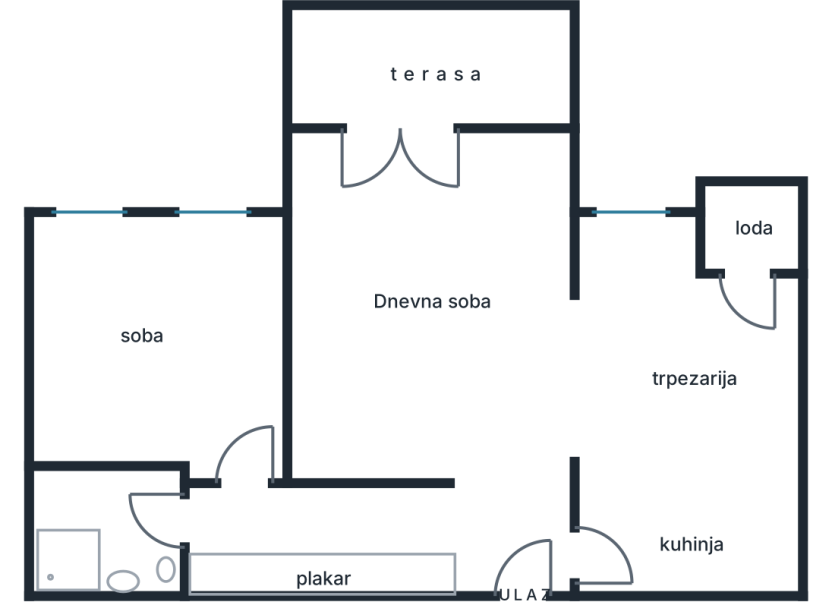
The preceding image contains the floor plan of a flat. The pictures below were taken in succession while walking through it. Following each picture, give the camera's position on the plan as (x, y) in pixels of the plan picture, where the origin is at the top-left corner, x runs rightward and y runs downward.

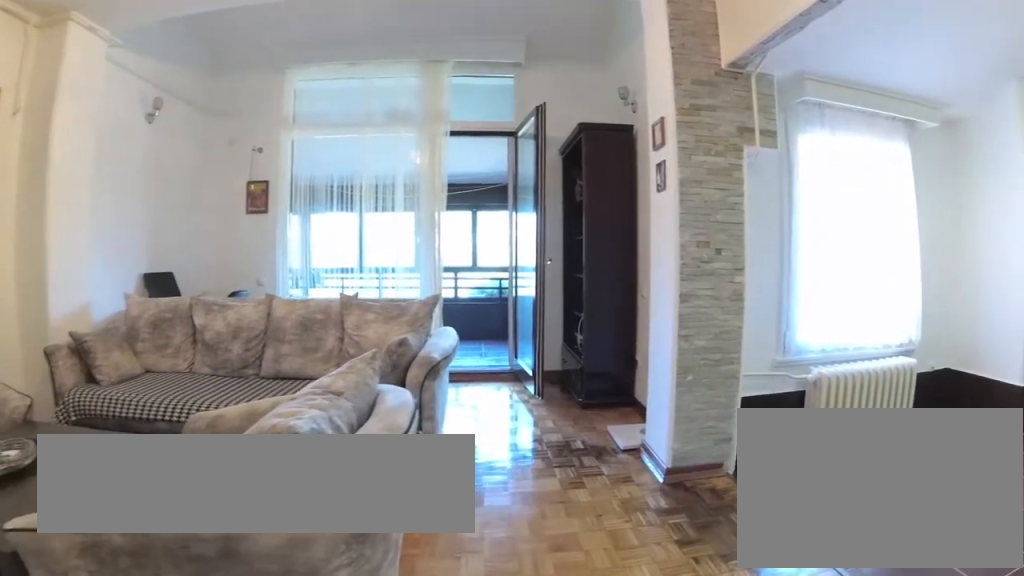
(491, 422)
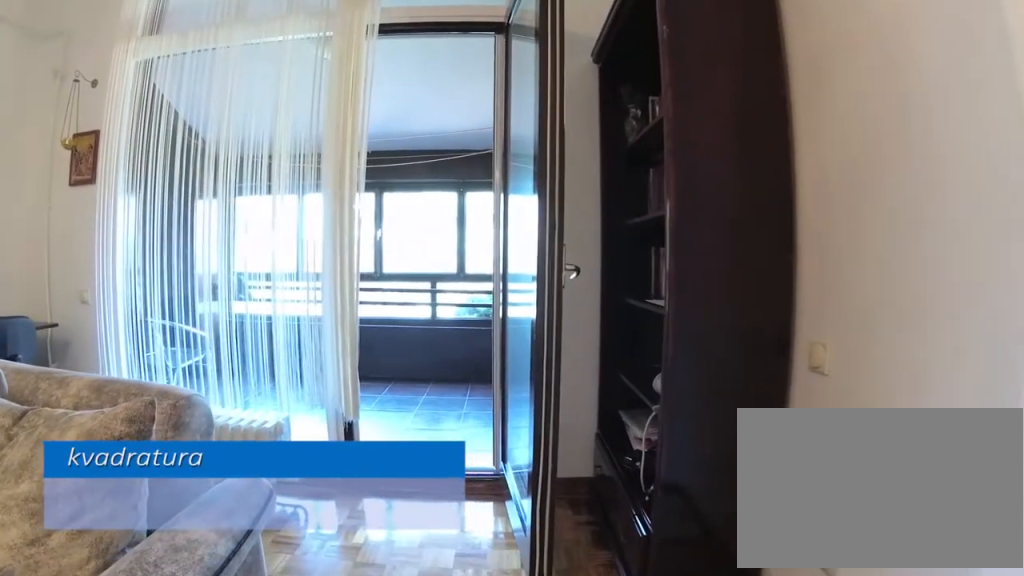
(455, 292)
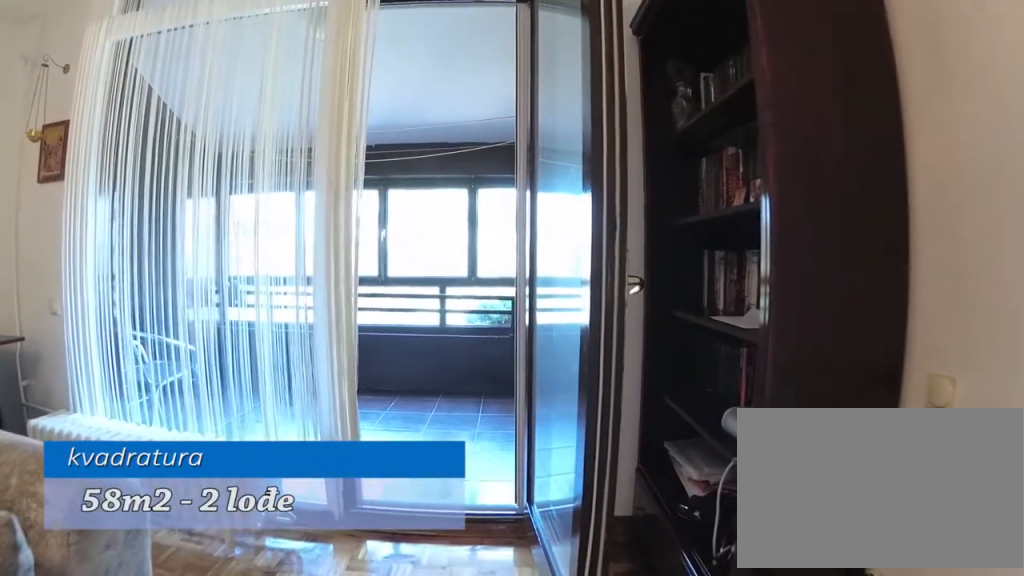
(449, 271)
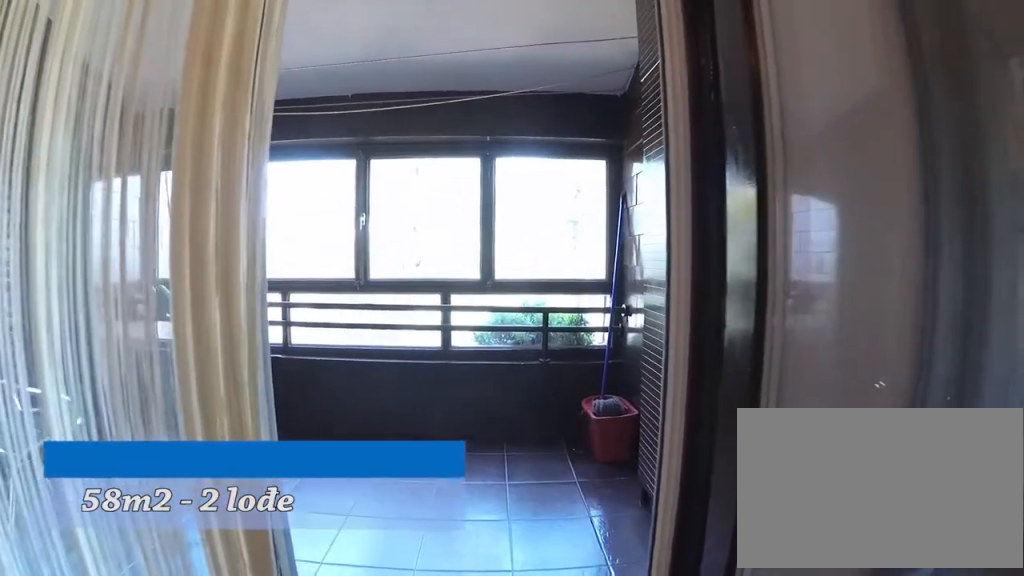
(426, 191)
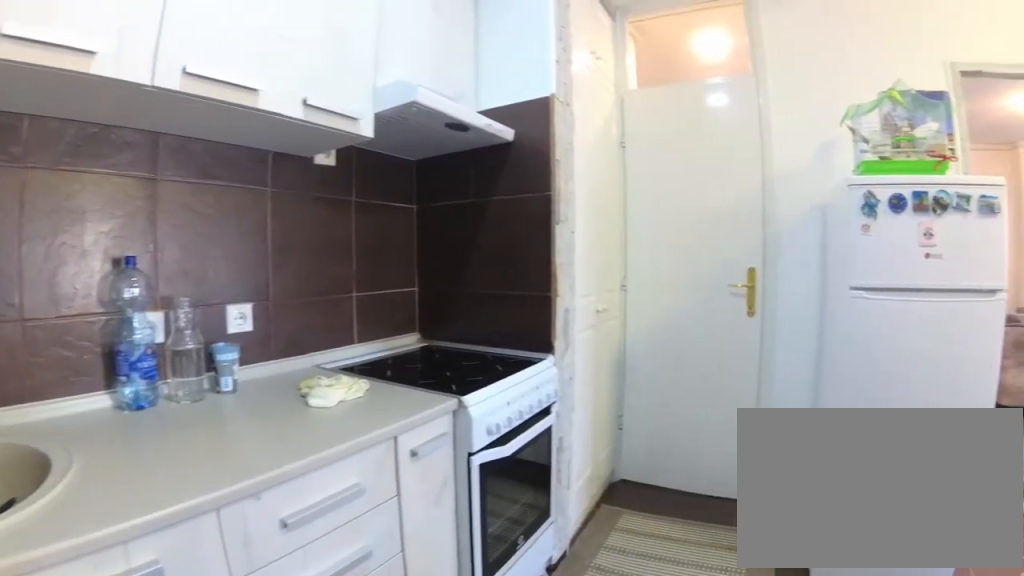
(765, 485)
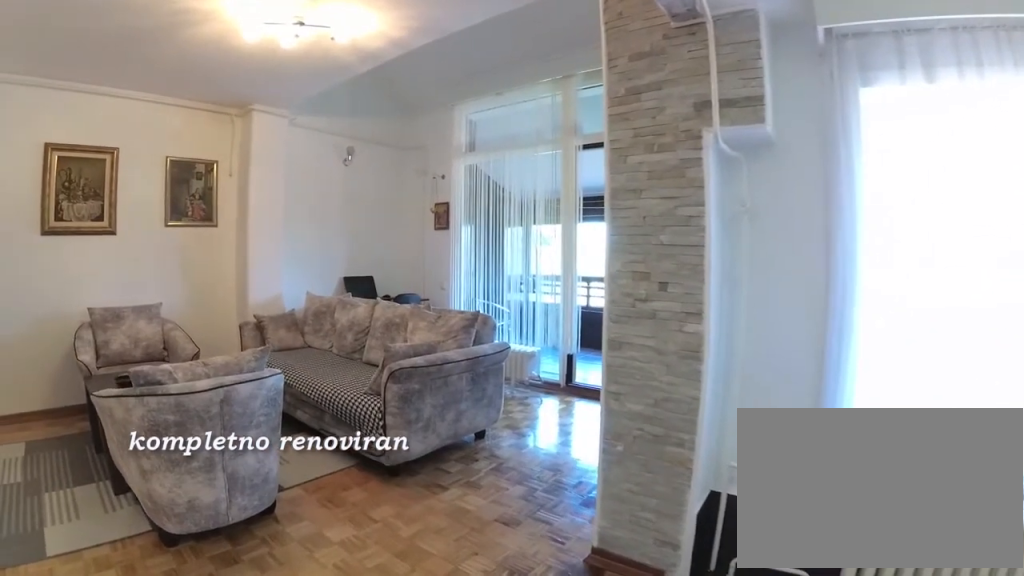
(621, 400)
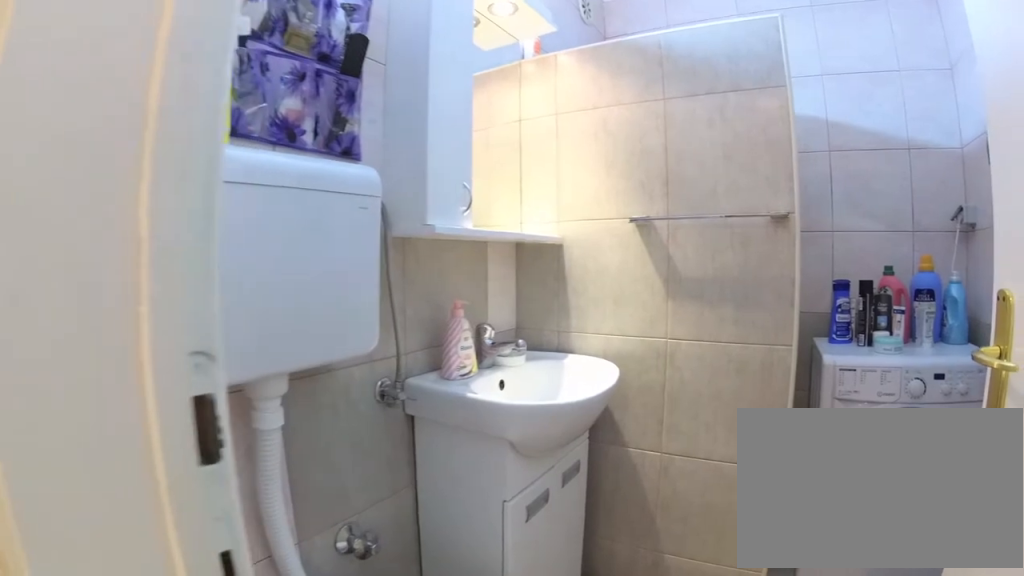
(220, 509)
